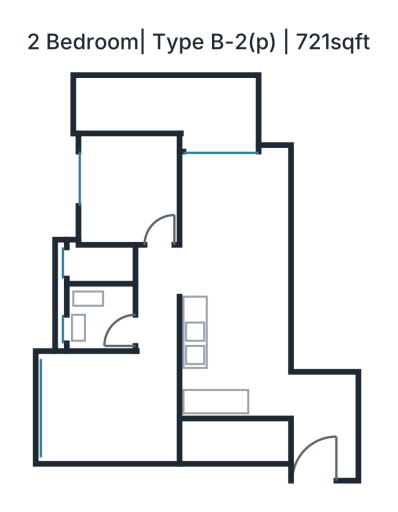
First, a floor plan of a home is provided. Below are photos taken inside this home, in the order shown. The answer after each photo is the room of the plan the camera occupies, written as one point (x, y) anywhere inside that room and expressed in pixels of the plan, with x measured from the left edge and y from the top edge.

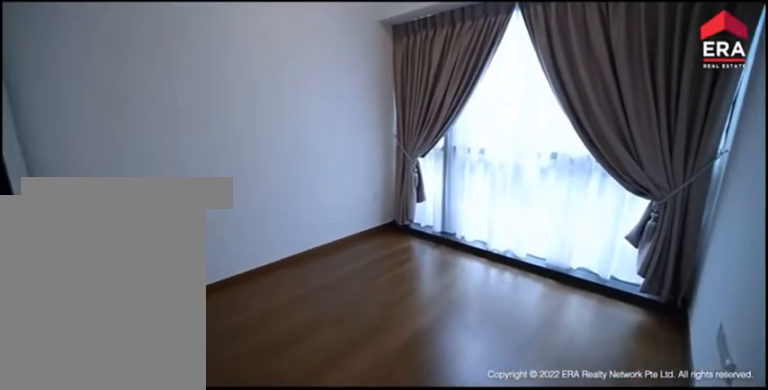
(107, 409)
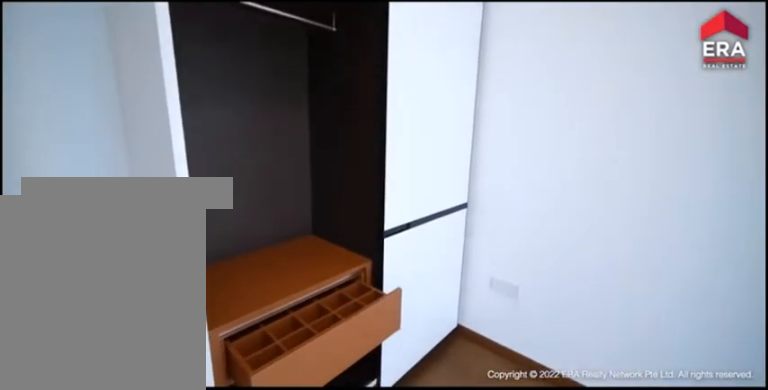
(106, 409)
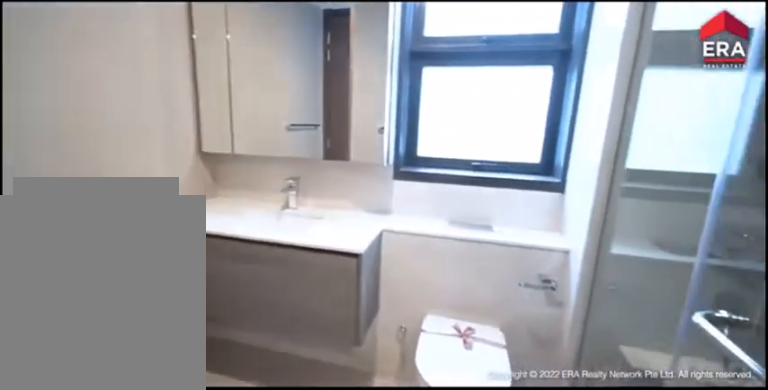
(94, 301)
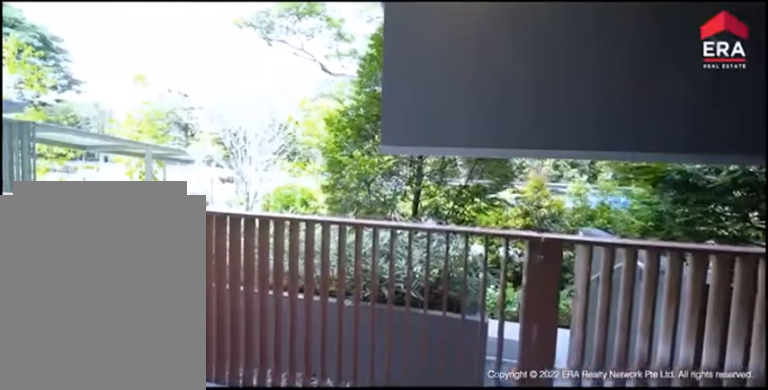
(170, 111)
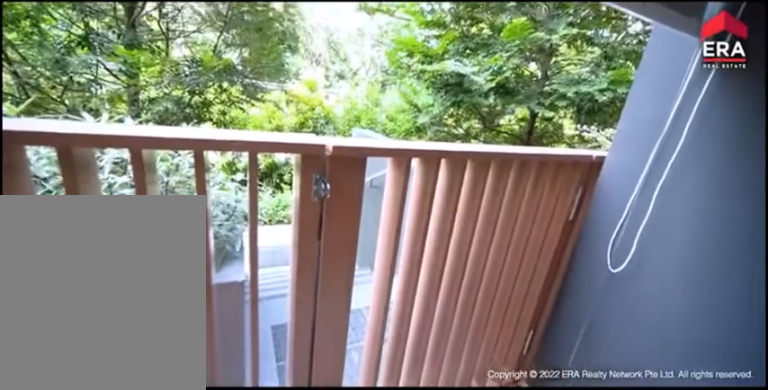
(171, 111)
